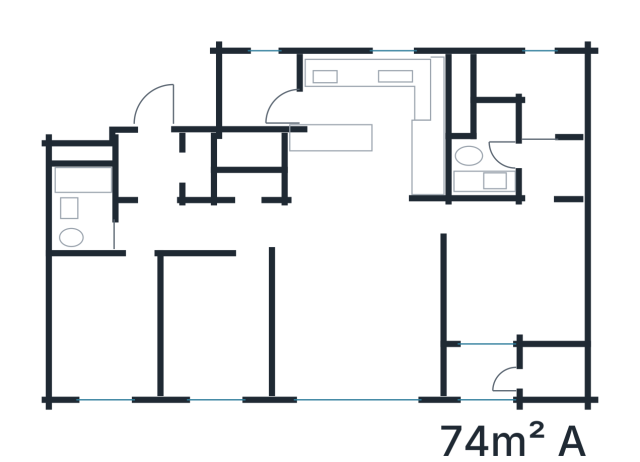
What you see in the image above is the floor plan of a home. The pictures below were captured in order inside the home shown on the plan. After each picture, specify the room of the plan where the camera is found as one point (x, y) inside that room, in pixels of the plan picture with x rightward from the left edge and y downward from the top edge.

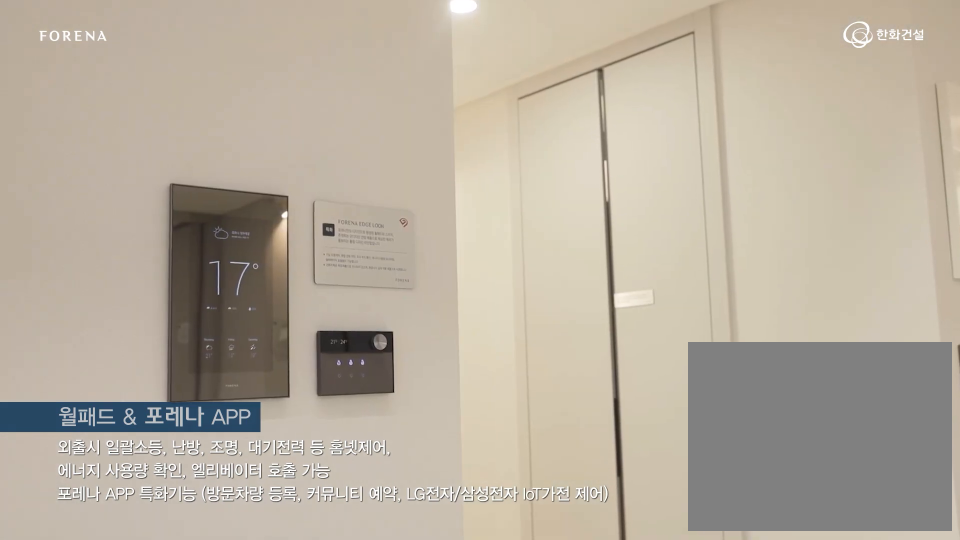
(363, 308)
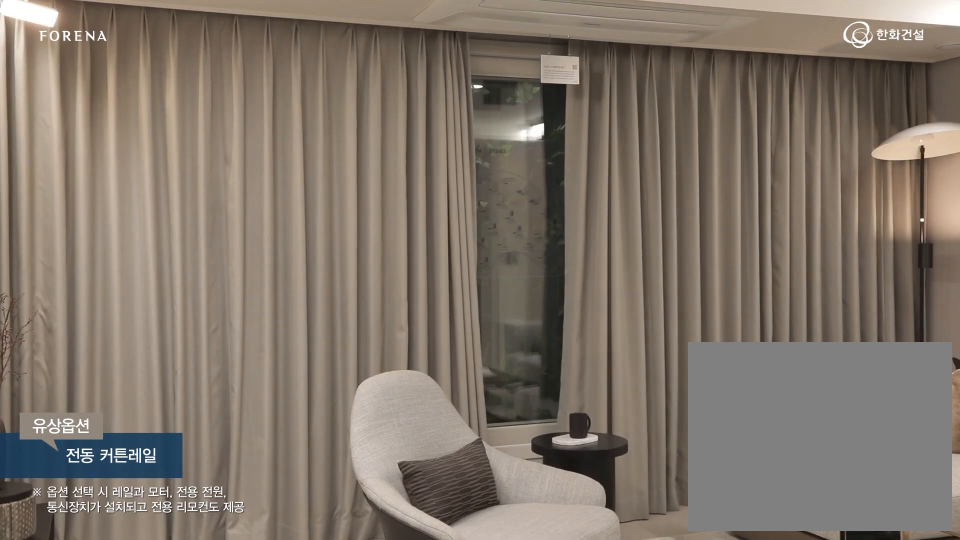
(363, 308)
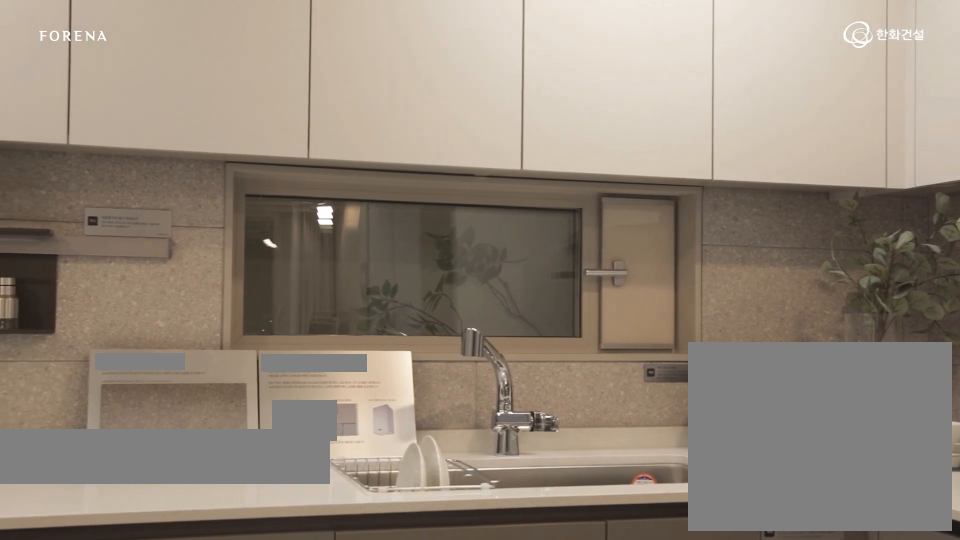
(350, 179)
